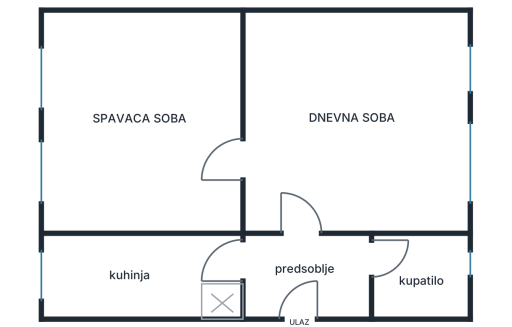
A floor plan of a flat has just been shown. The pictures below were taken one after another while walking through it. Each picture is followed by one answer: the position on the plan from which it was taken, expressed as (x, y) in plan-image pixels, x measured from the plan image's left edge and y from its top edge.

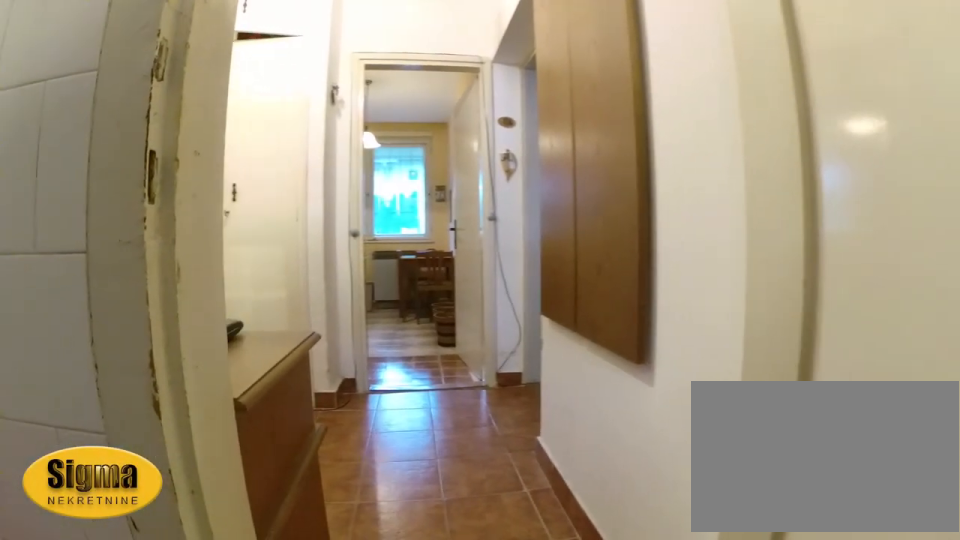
(398, 268)
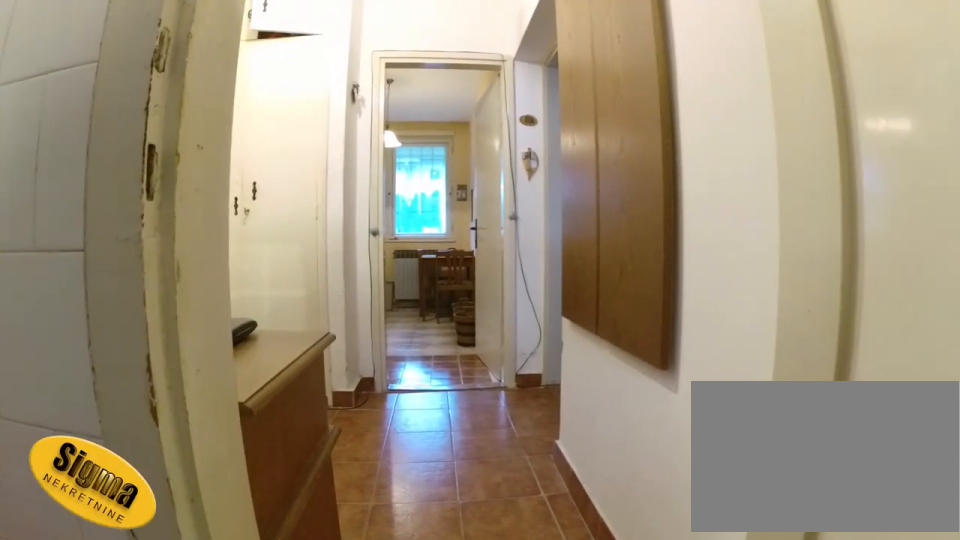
(396, 268)
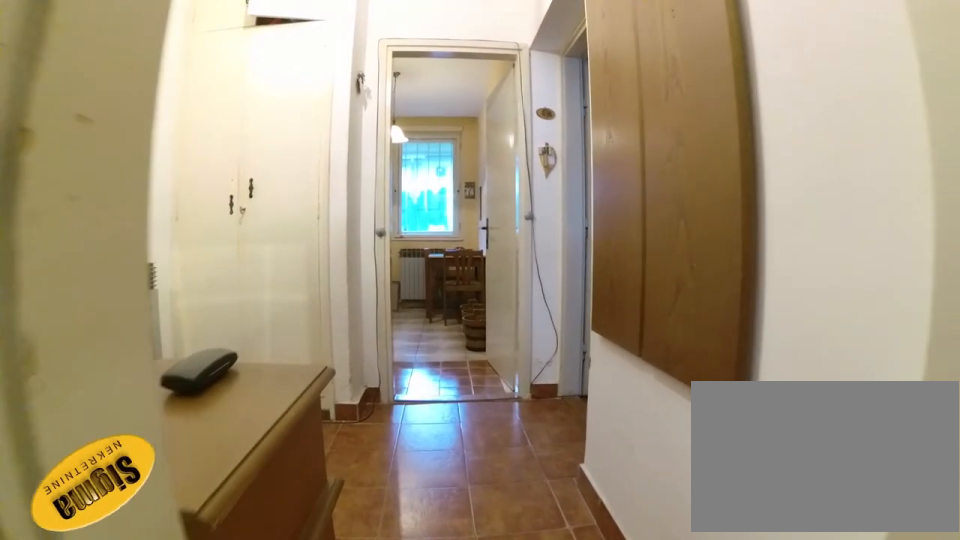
(387, 267)
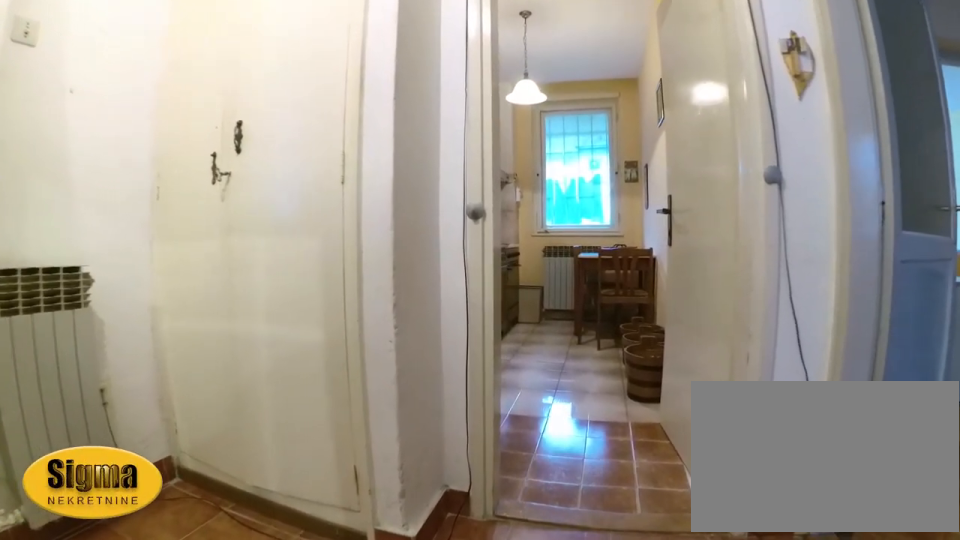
(333, 268)
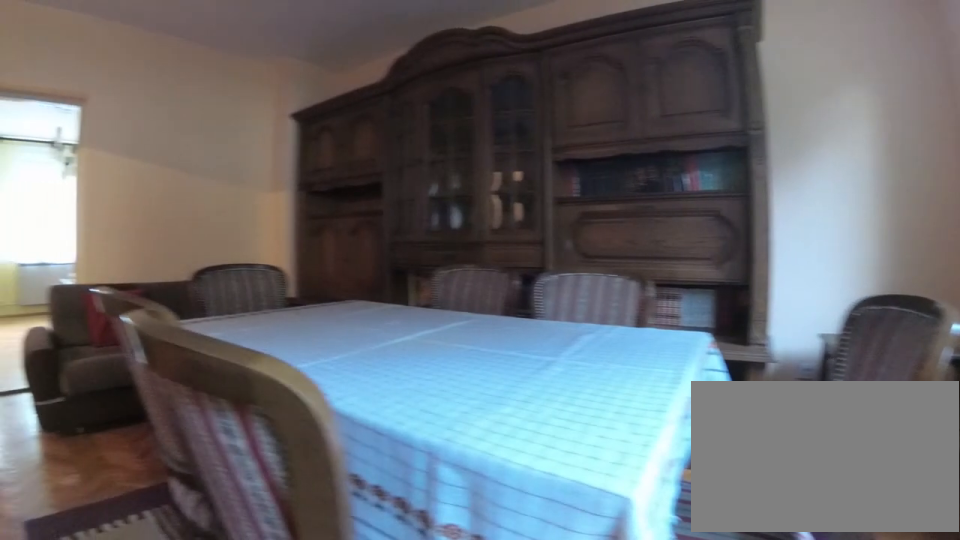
(436, 166)
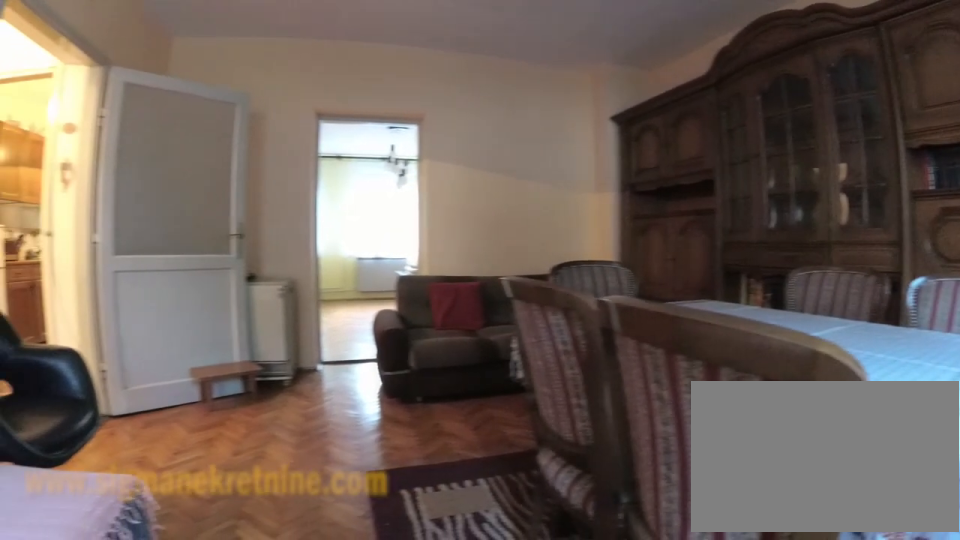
(441, 168)
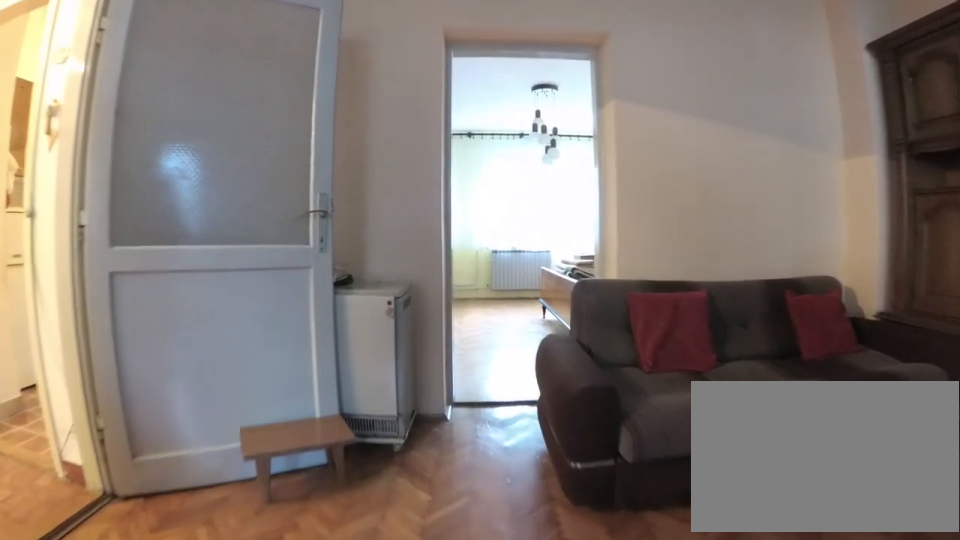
(382, 169)
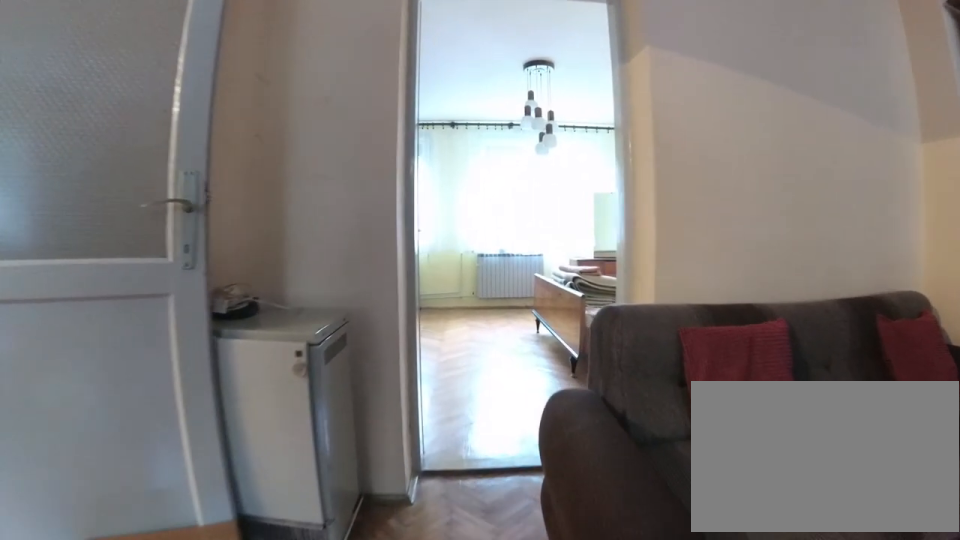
(349, 169)
